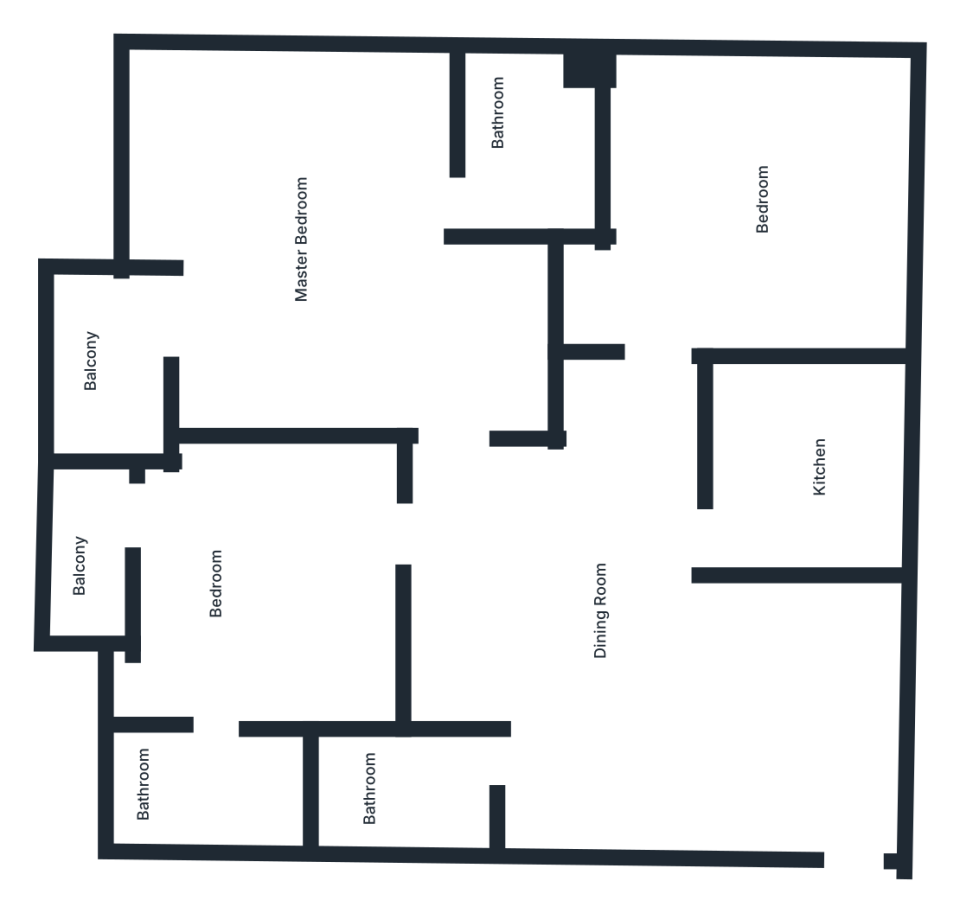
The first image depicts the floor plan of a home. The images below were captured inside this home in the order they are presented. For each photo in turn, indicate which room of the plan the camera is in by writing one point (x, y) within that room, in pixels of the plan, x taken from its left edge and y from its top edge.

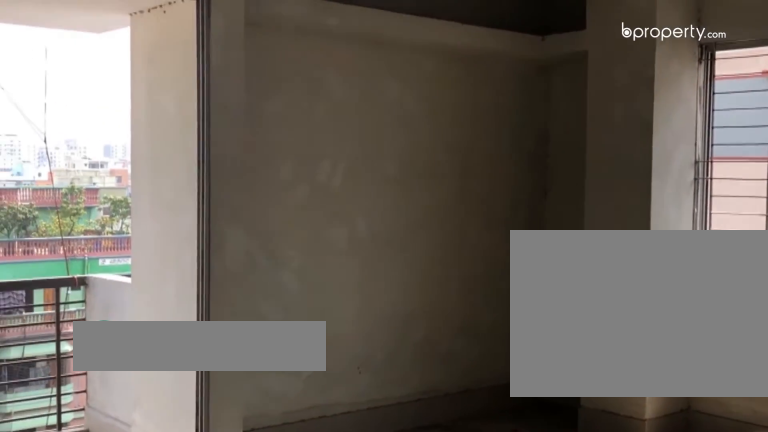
(332, 281)
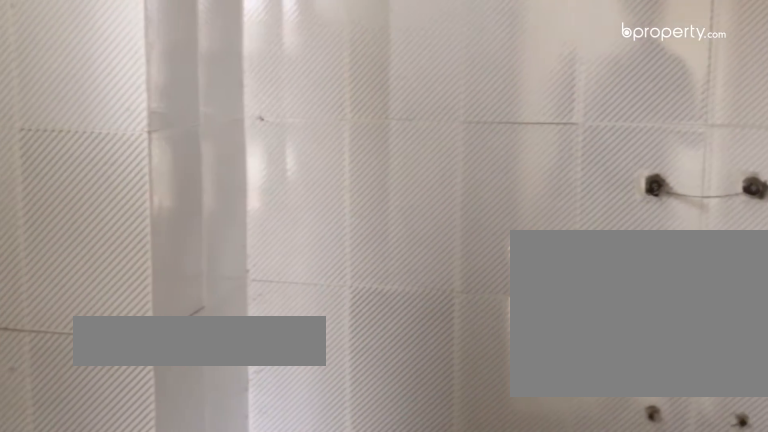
(520, 156)
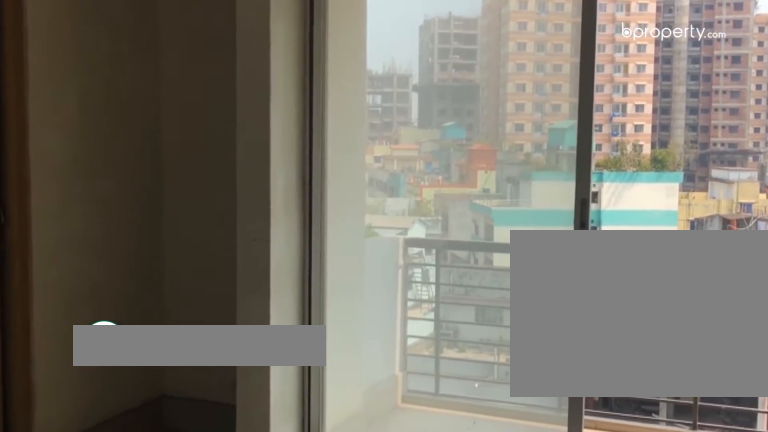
(298, 589)
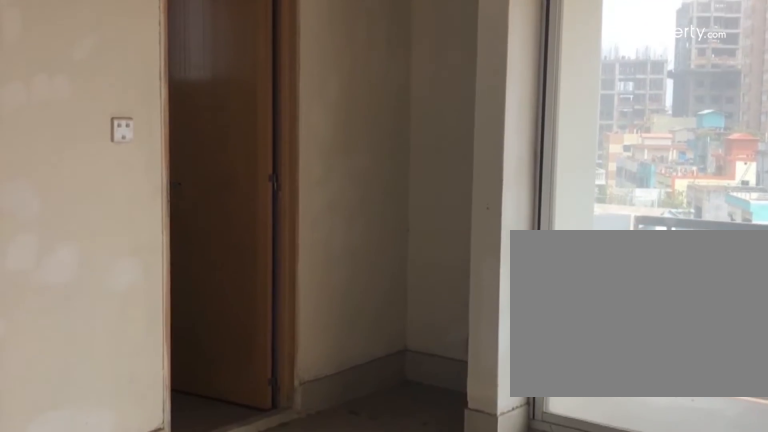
(298, 589)
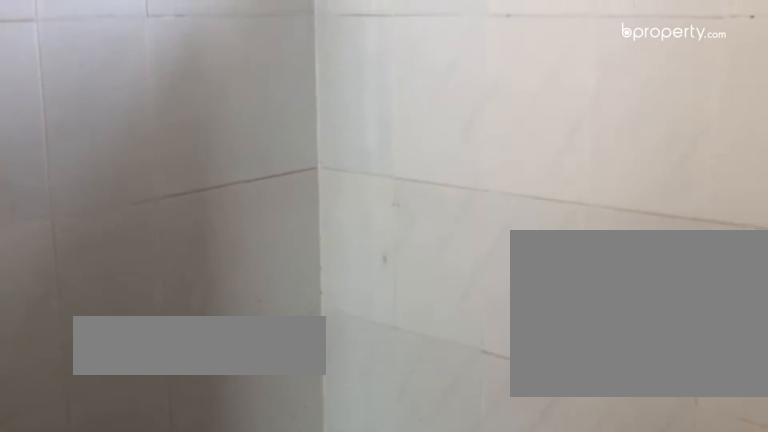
(207, 777)
